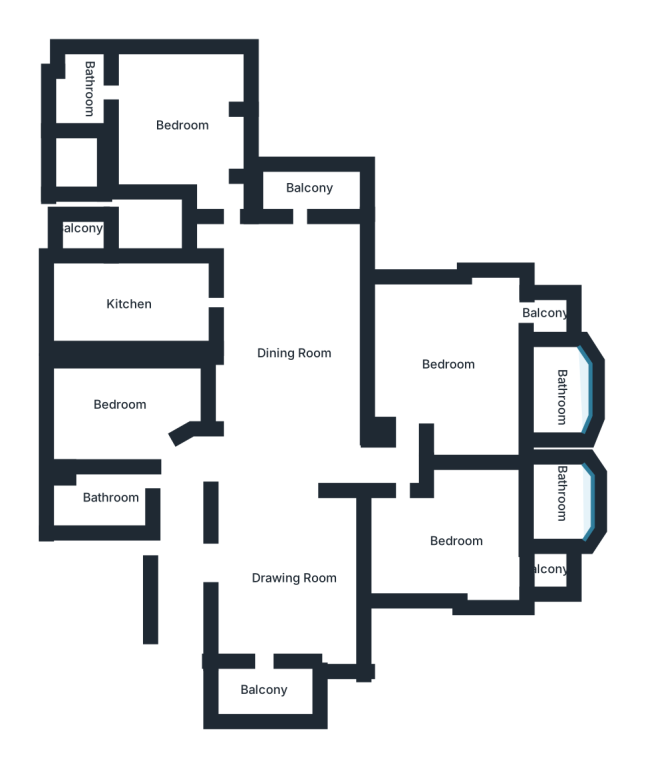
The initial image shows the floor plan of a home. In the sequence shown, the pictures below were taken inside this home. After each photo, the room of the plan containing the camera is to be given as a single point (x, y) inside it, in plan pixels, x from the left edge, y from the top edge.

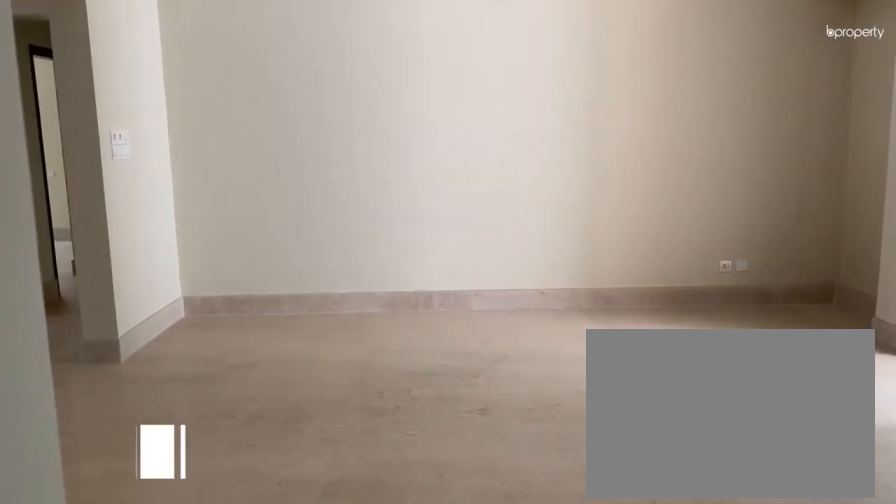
(289, 580)
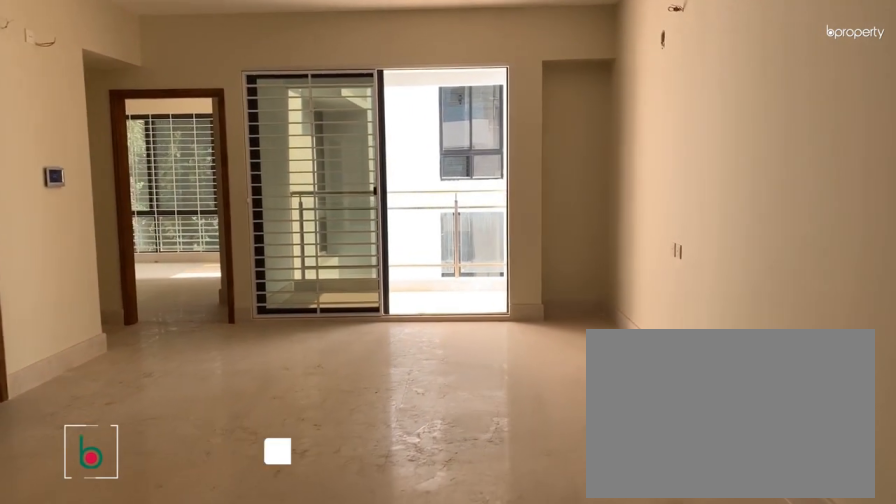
(291, 354)
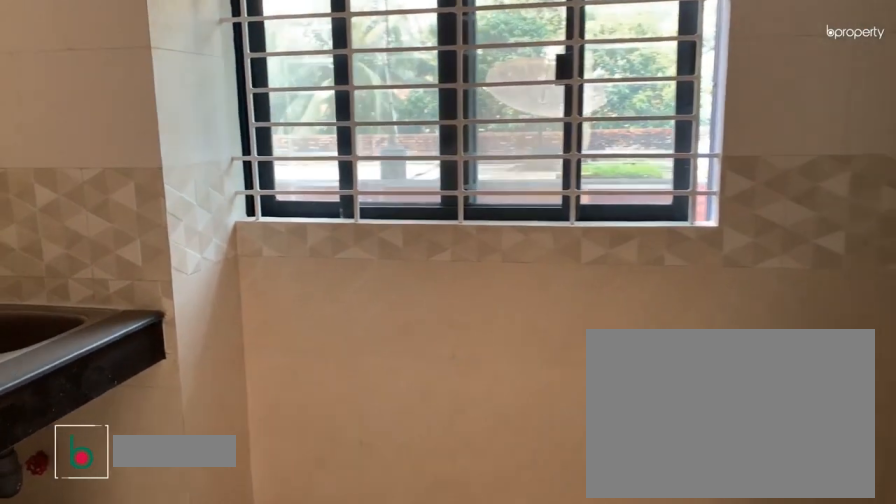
(133, 303)
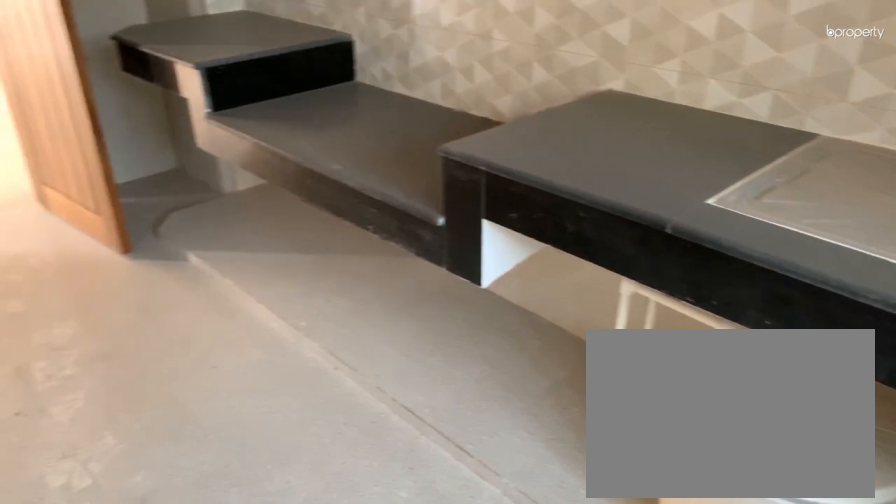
(133, 303)
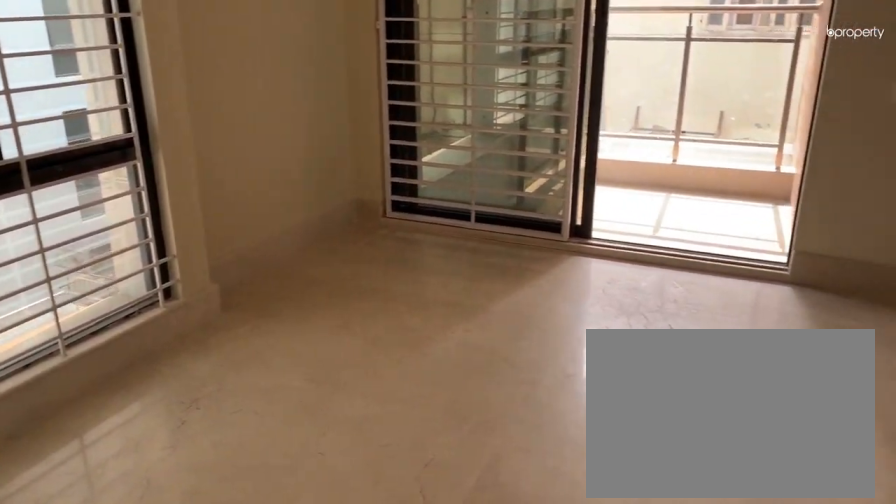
(451, 365)
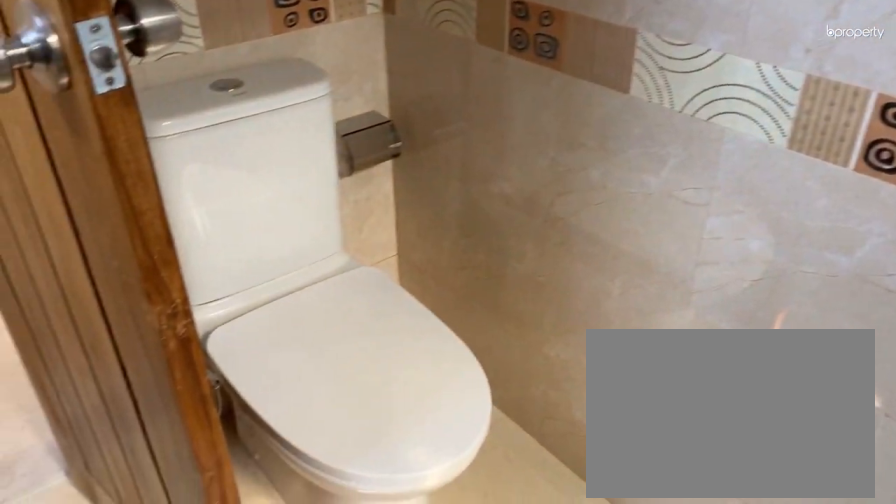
(555, 396)
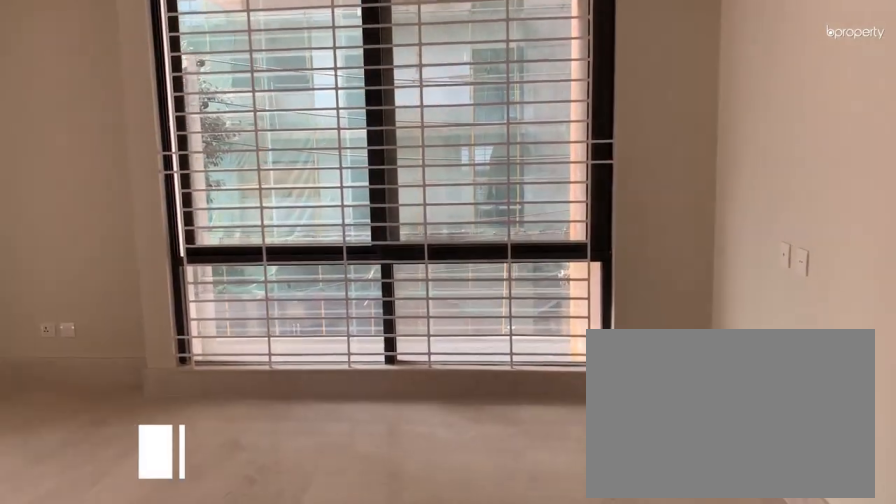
(460, 538)
